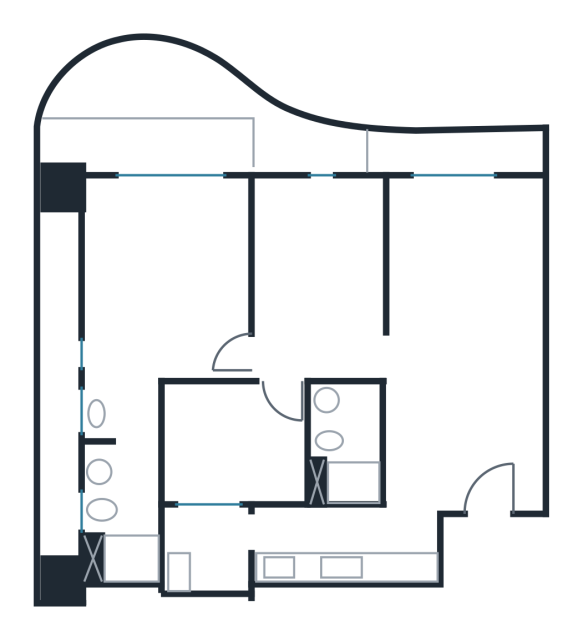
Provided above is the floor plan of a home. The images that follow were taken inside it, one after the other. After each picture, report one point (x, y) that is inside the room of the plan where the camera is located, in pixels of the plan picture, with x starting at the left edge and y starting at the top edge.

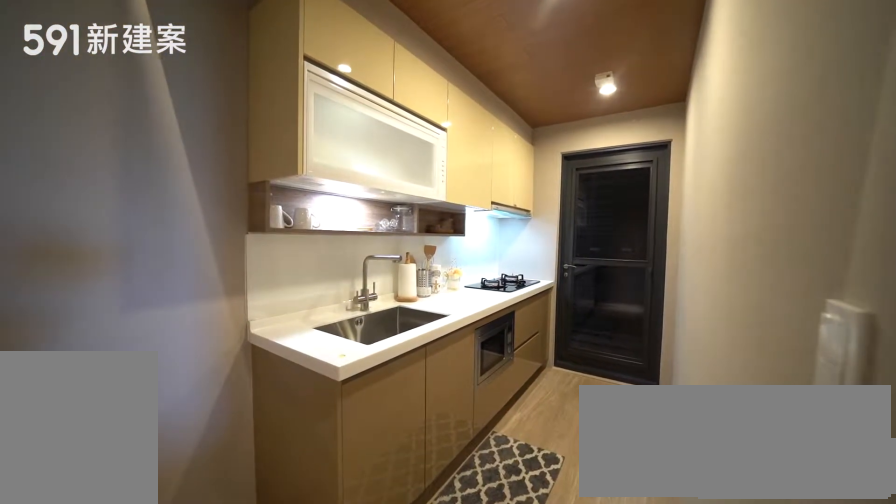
(333, 544)
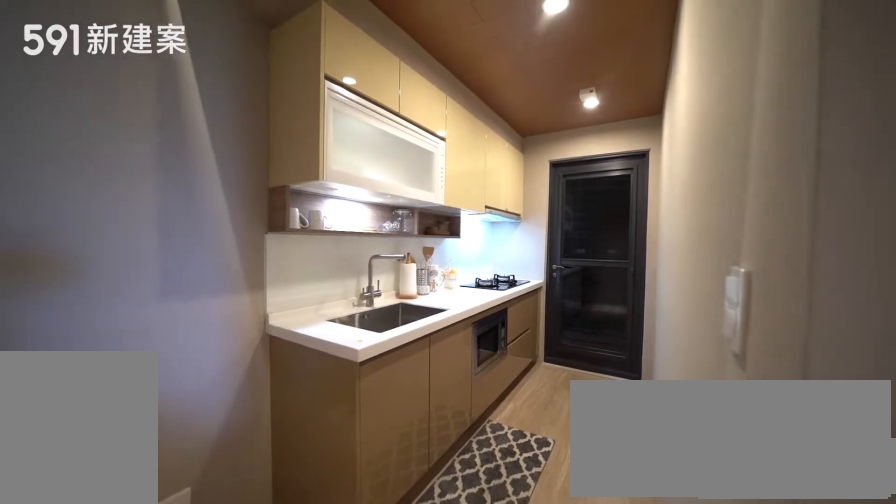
(333, 544)
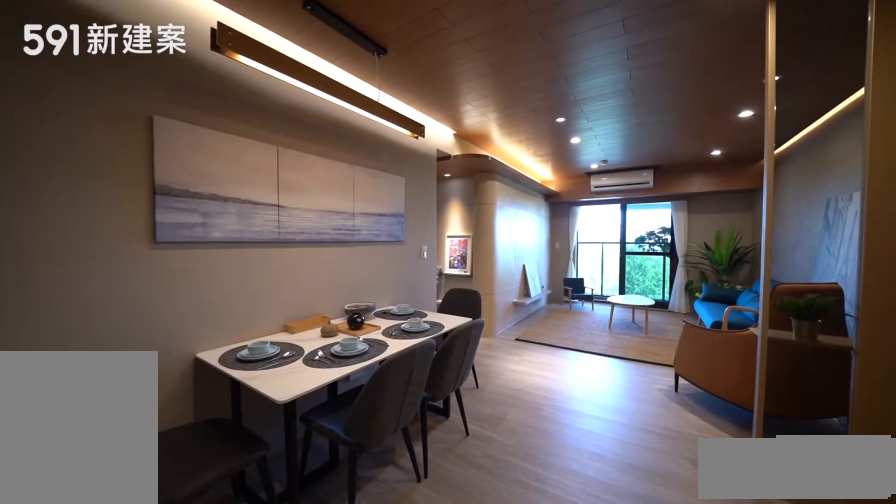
(466, 438)
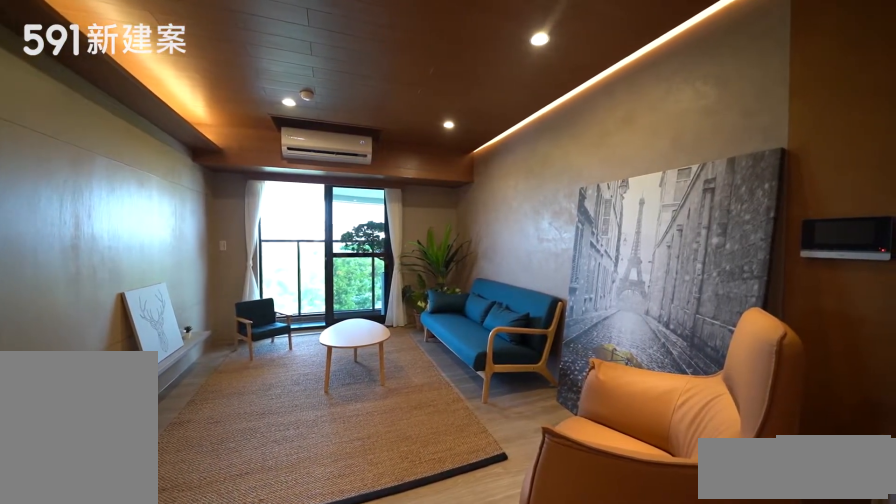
(463, 268)
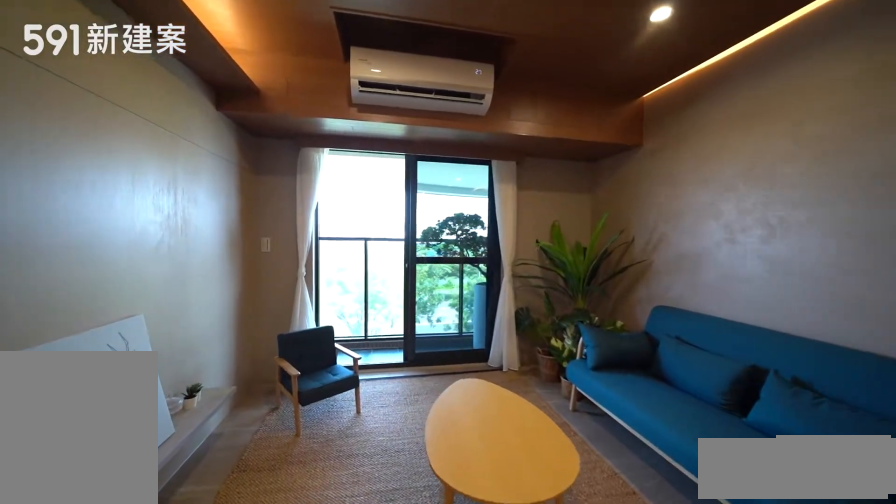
(463, 268)
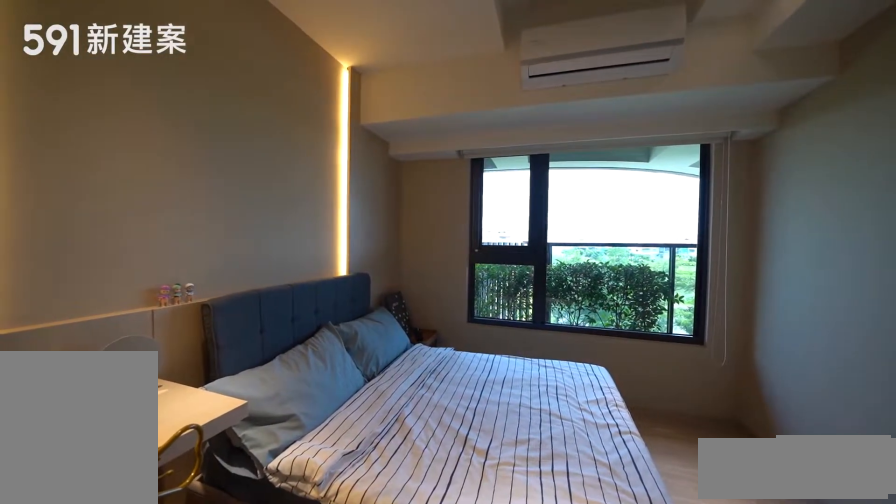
(316, 252)
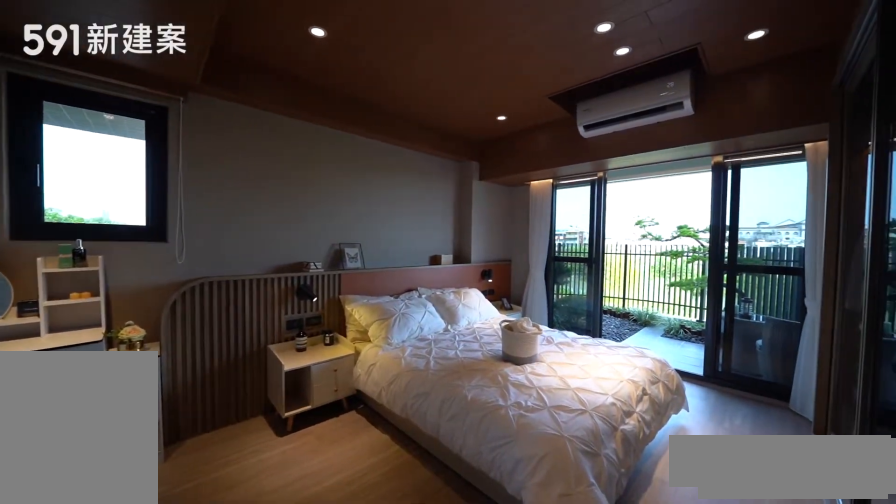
(159, 291)
